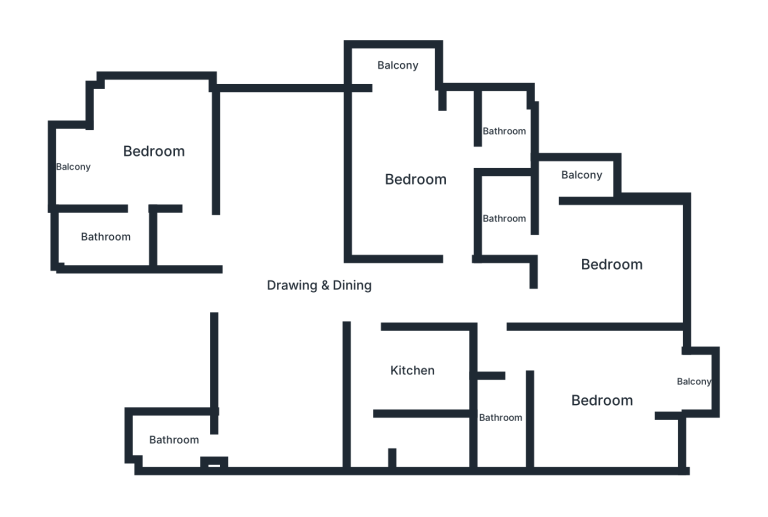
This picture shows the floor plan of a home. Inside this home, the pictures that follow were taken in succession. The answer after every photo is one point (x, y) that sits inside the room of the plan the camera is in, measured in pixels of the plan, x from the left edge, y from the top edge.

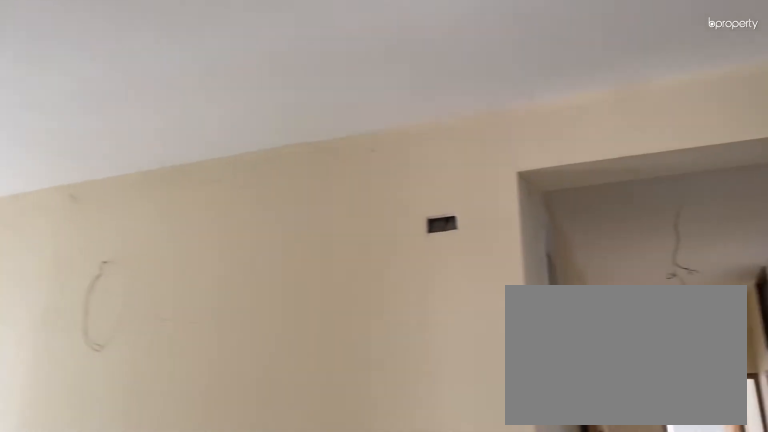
(319, 285)
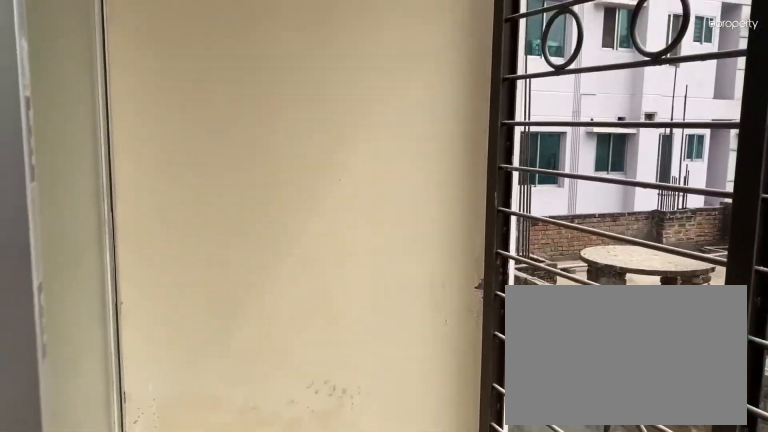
(72, 167)
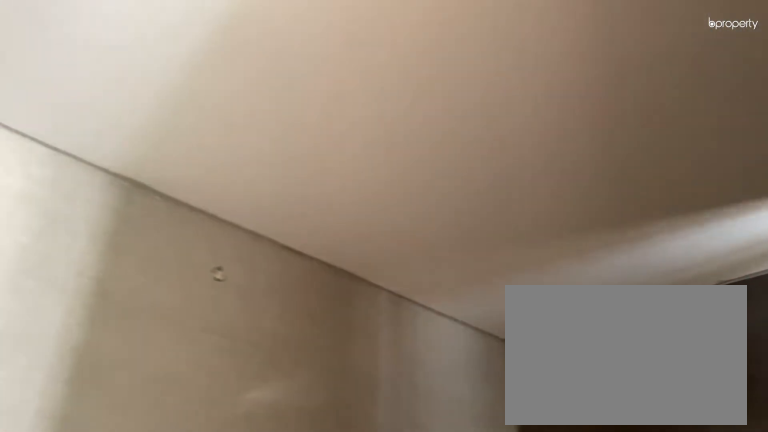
(505, 219)
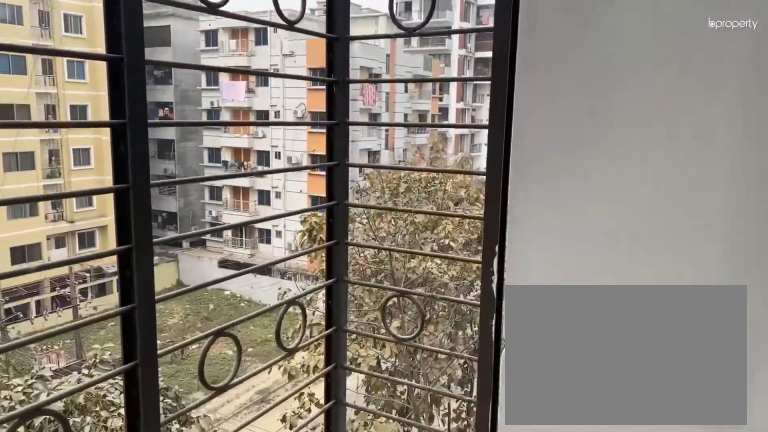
(582, 176)
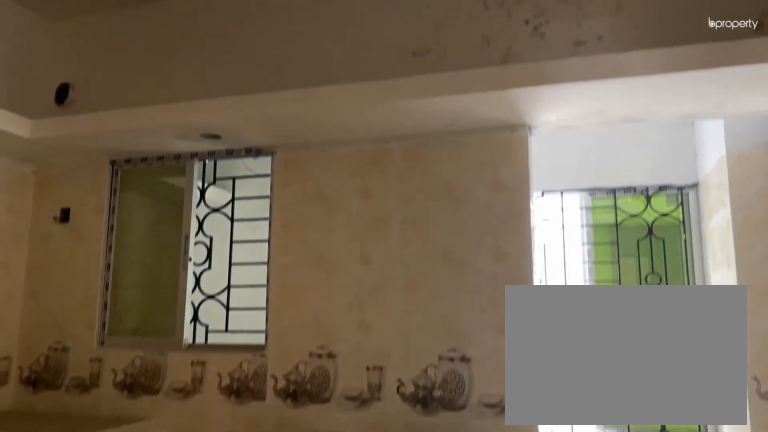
(413, 371)
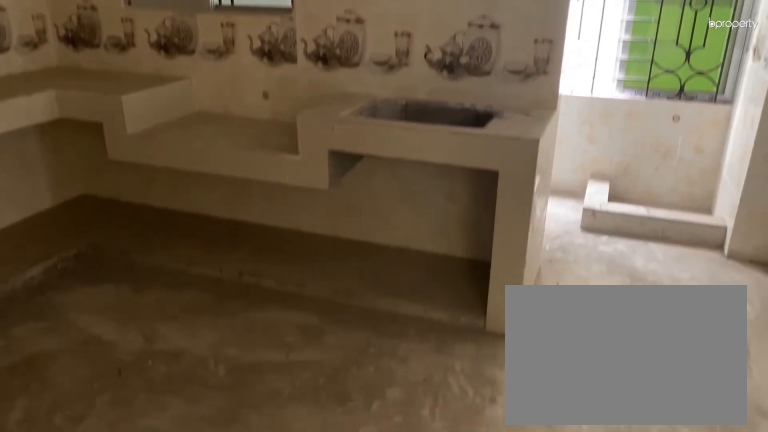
(413, 371)
